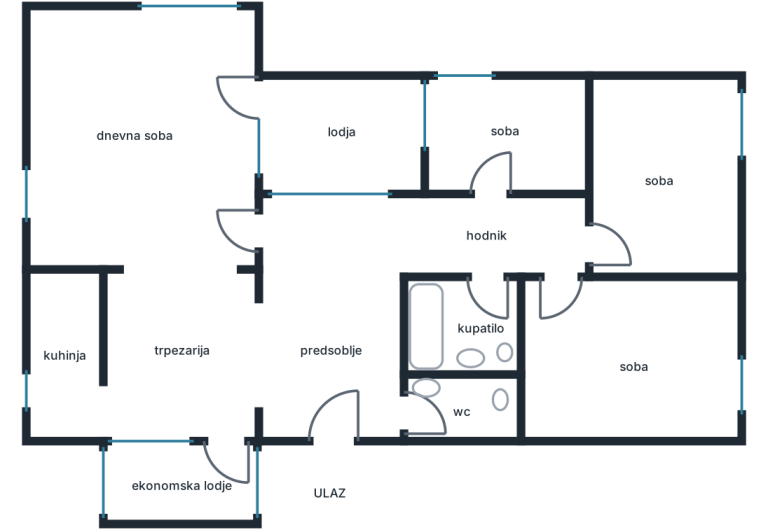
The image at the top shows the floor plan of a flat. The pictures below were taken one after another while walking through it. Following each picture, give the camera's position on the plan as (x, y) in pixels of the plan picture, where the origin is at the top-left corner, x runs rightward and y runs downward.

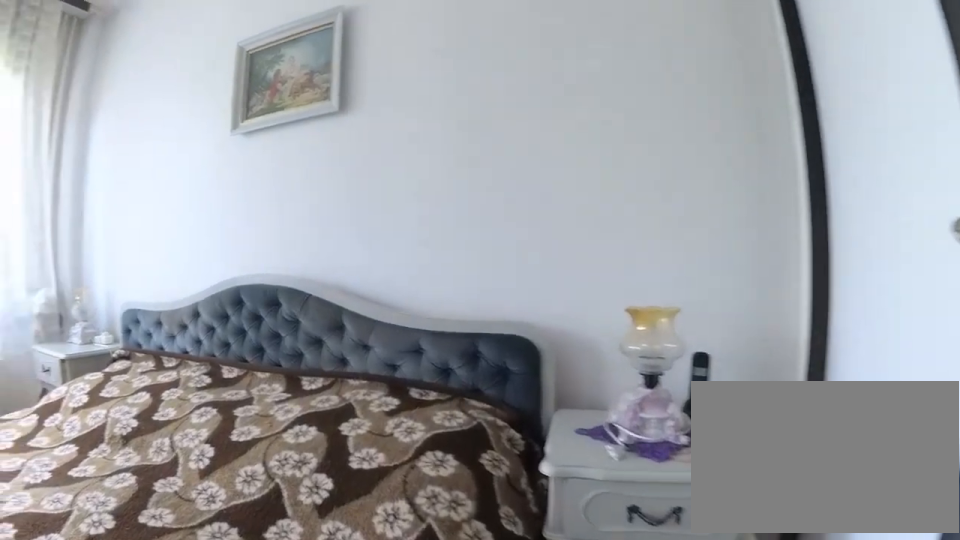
(549, 380)
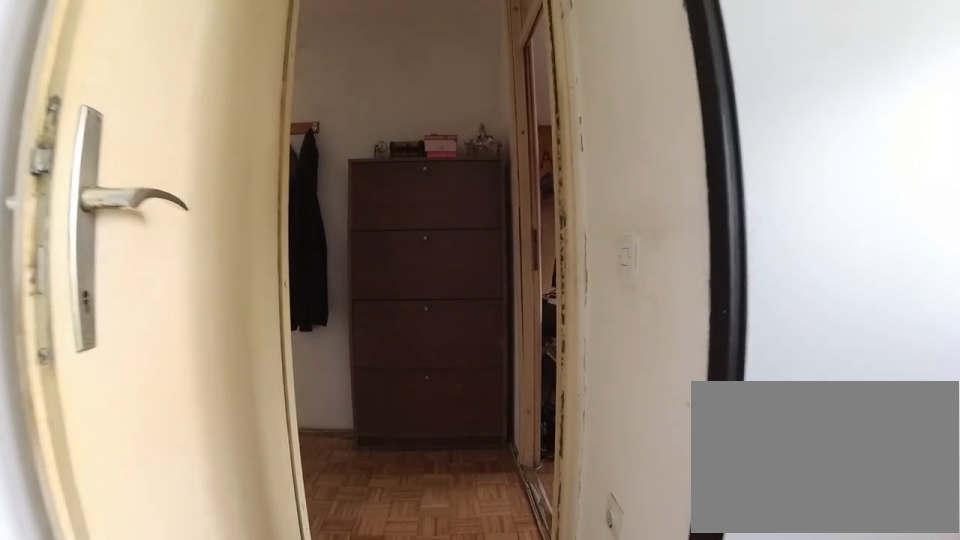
(550, 355)
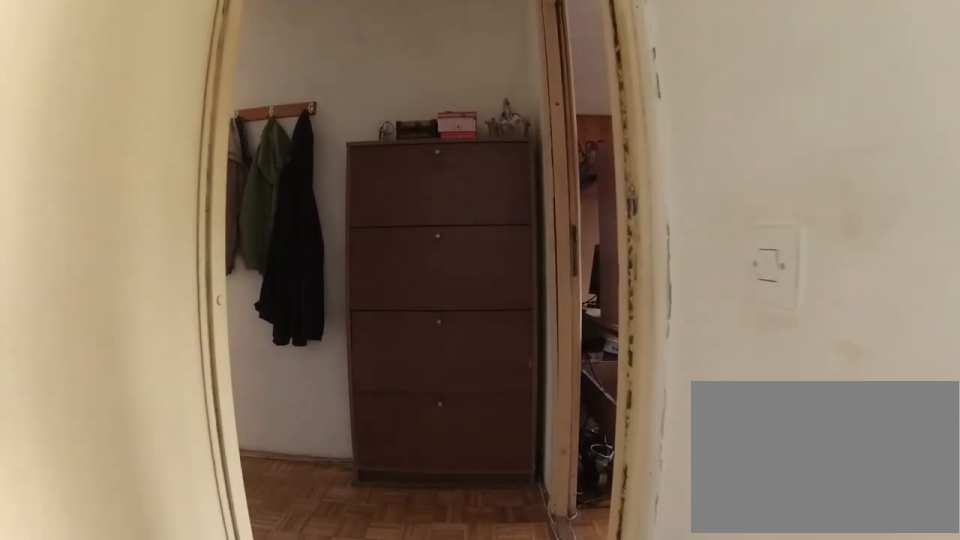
(550, 330)
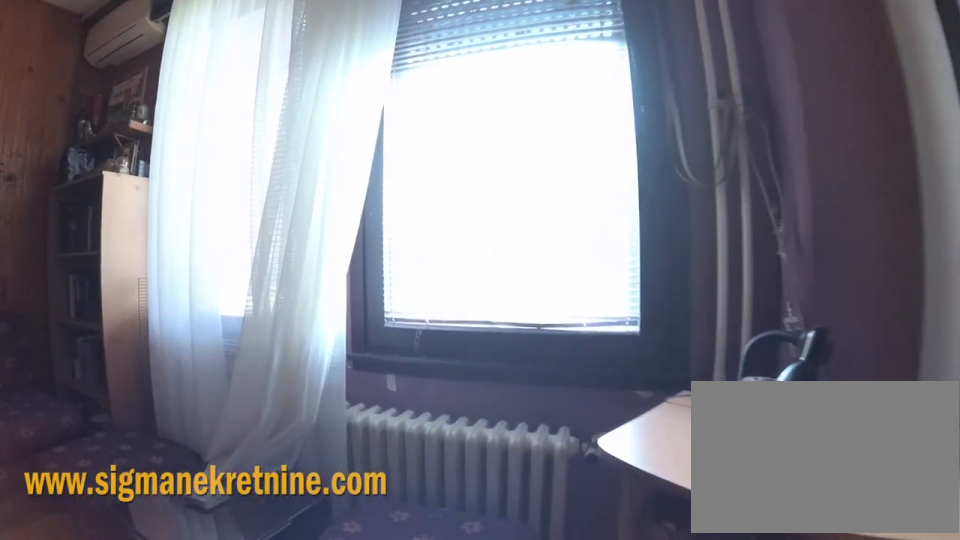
(656, 247)
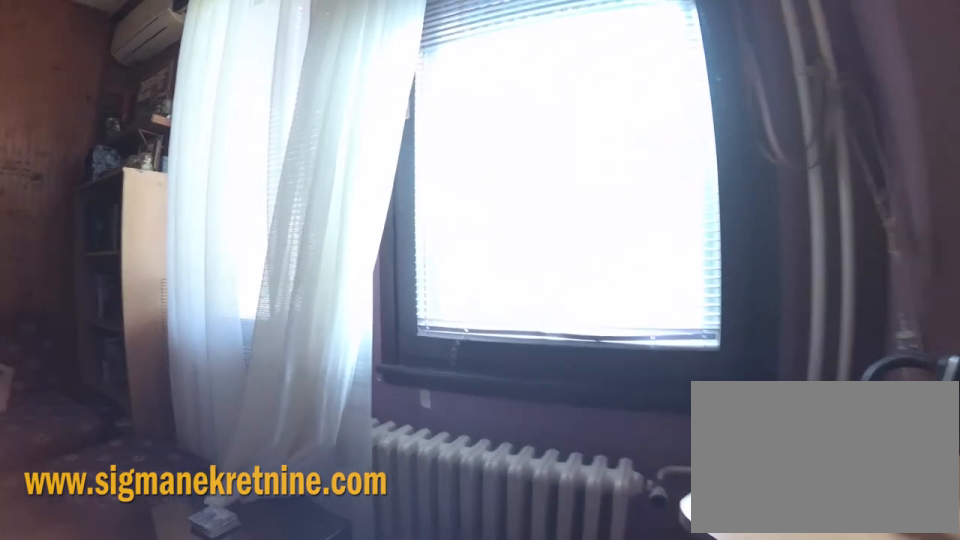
(661, 247)
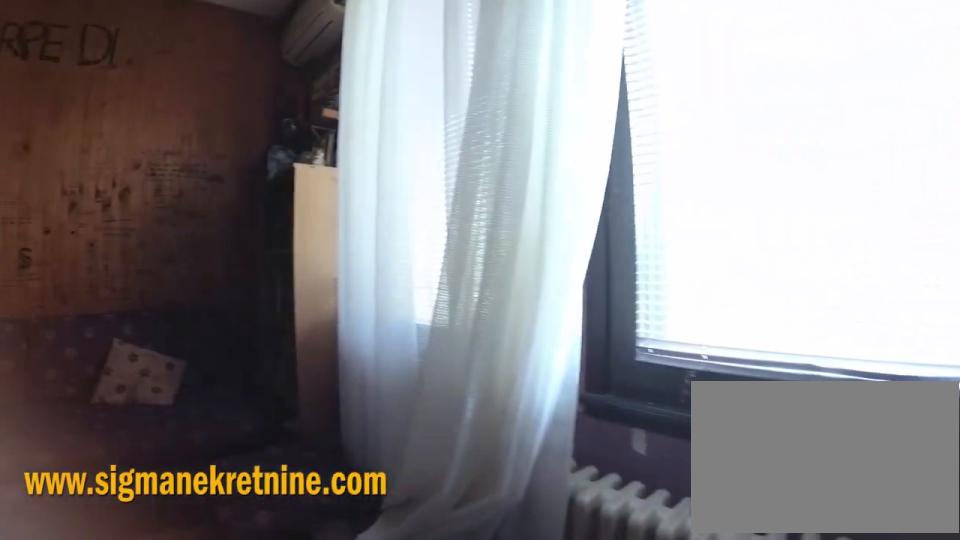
(668, 248)
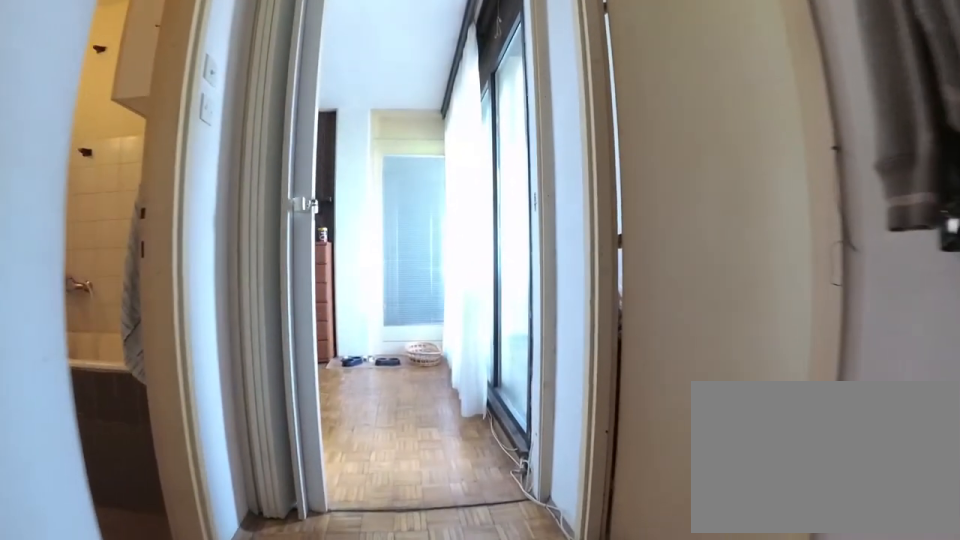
(553, 241)
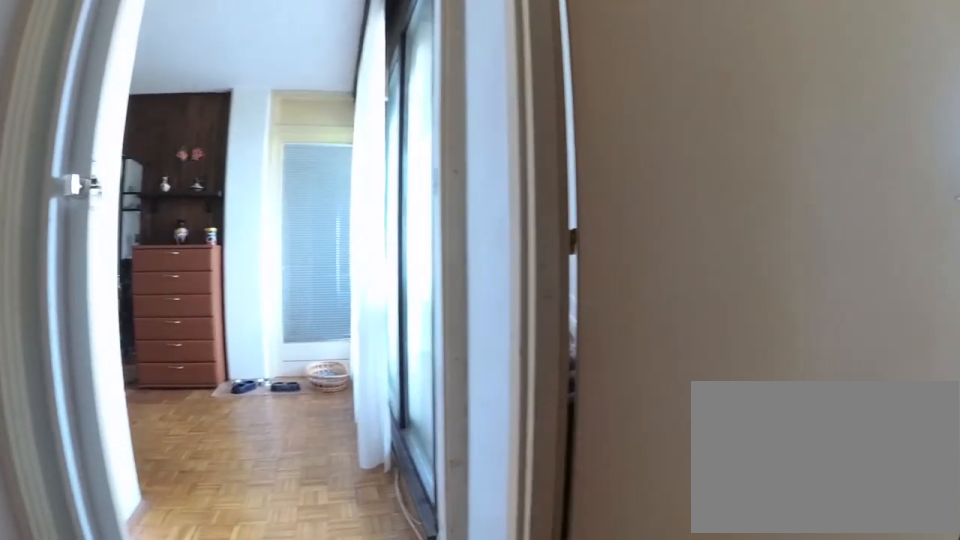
(525, 239)
